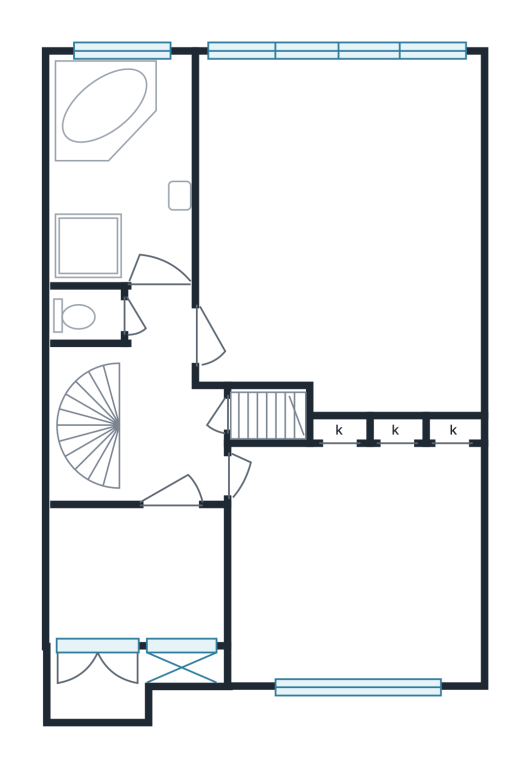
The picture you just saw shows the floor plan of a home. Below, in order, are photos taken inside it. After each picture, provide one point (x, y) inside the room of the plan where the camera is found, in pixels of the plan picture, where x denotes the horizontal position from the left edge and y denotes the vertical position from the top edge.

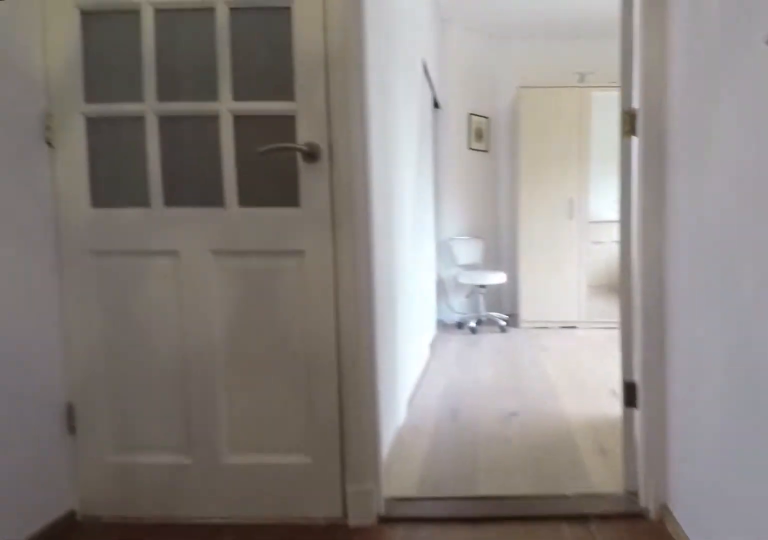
(153, 411)
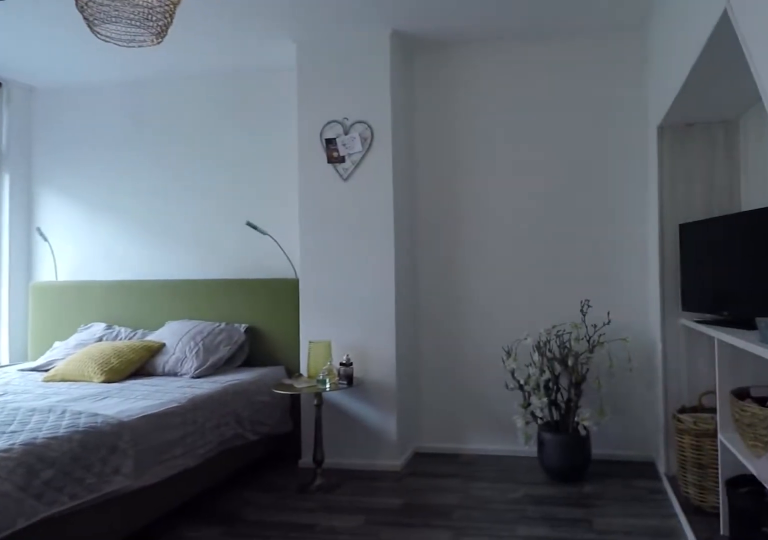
(339, 230)
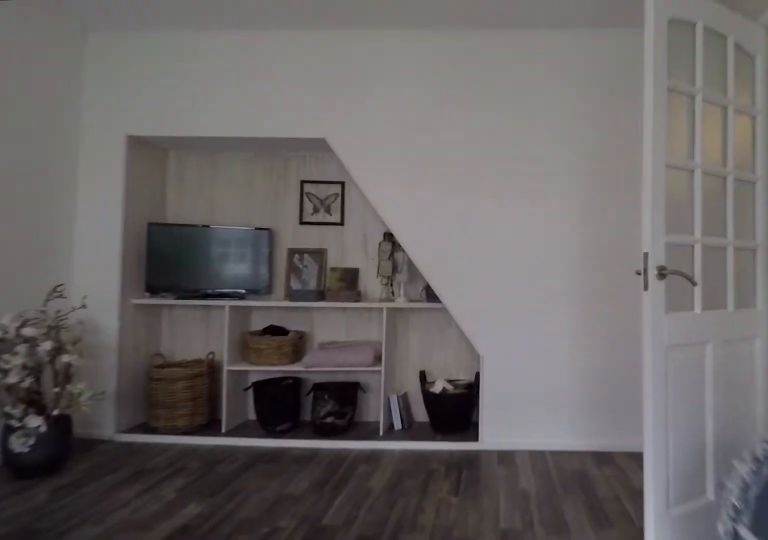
(339, 230)
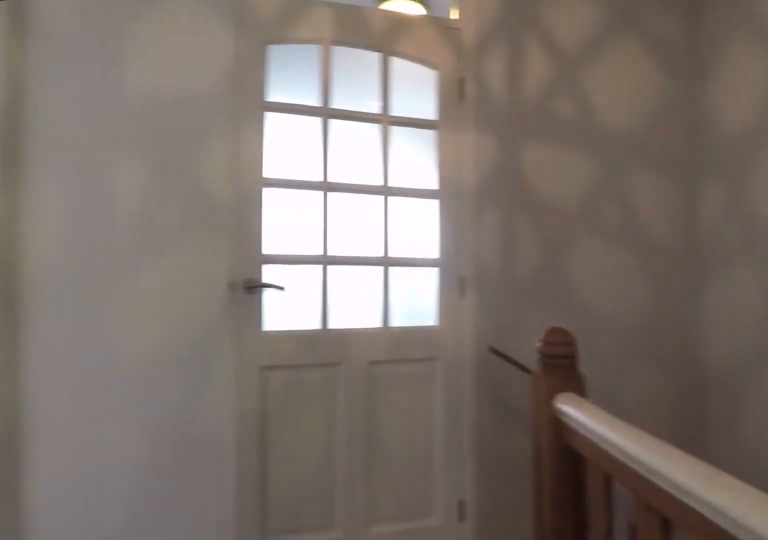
(153, 411)
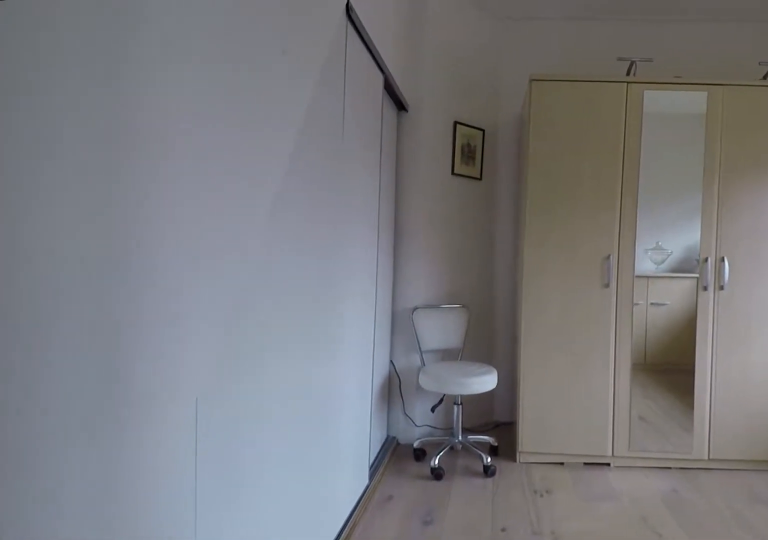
(342, 515)
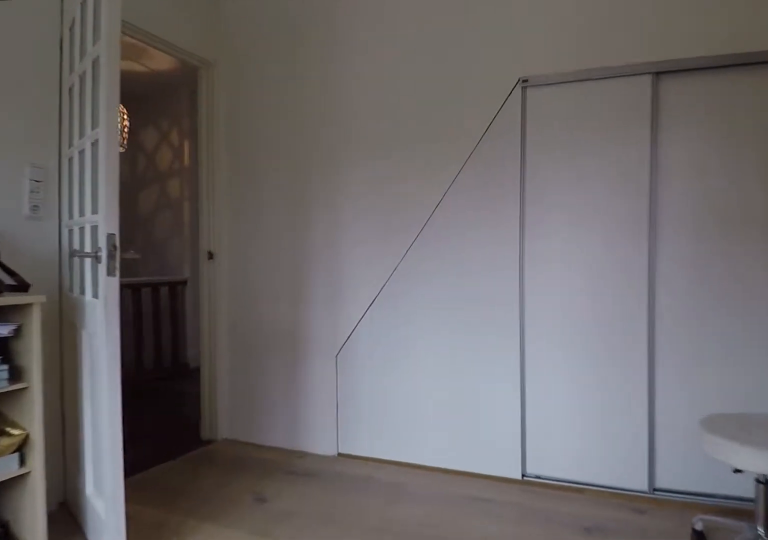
(342, 515)
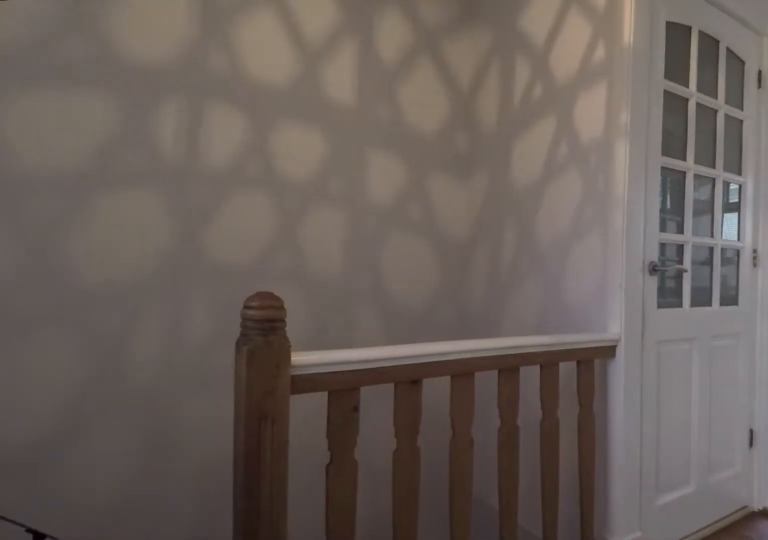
(153, 411)
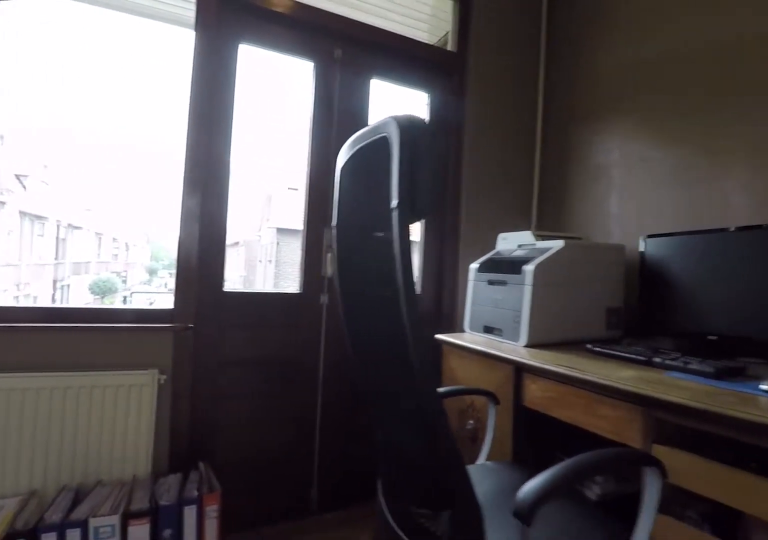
(138, 574)
